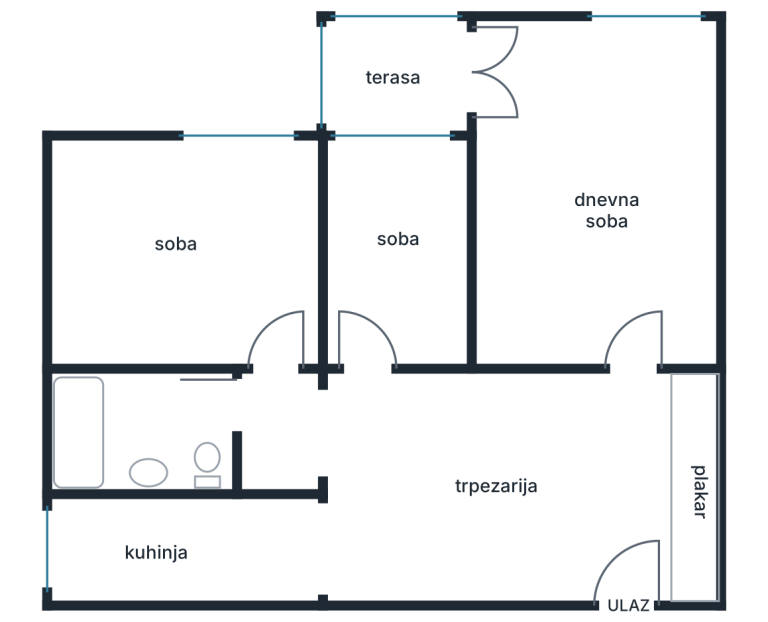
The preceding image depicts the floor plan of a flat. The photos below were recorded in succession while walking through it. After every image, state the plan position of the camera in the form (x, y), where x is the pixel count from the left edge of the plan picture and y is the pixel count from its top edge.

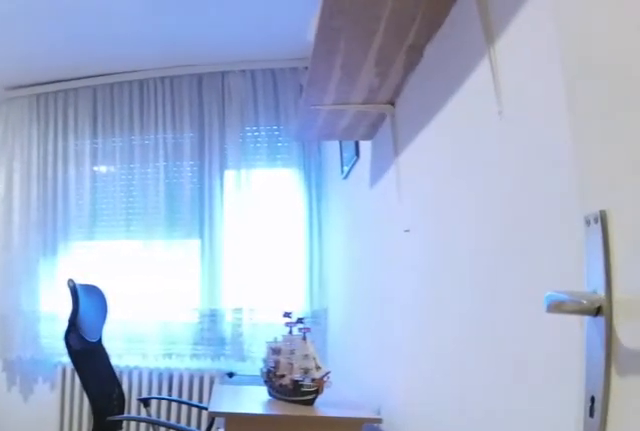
(282, 407)
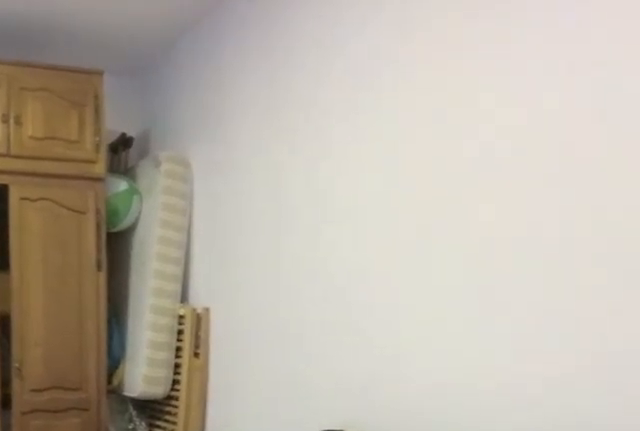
(189, 168)
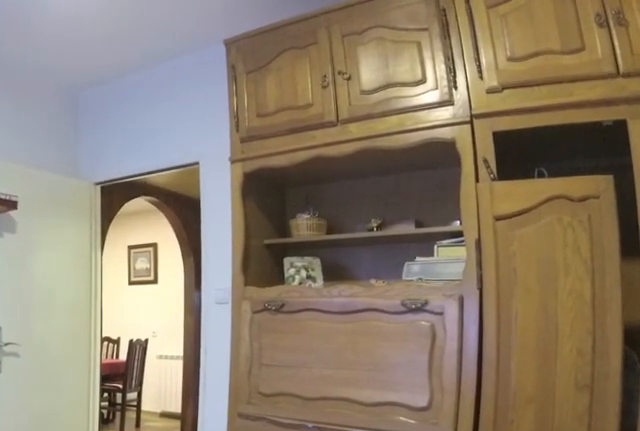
(196, 196)
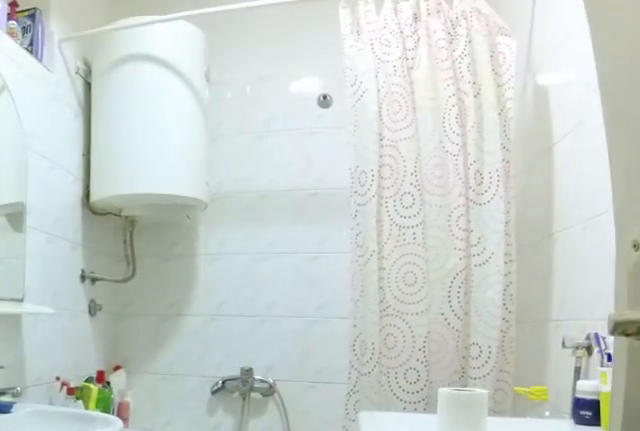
(267, 400)
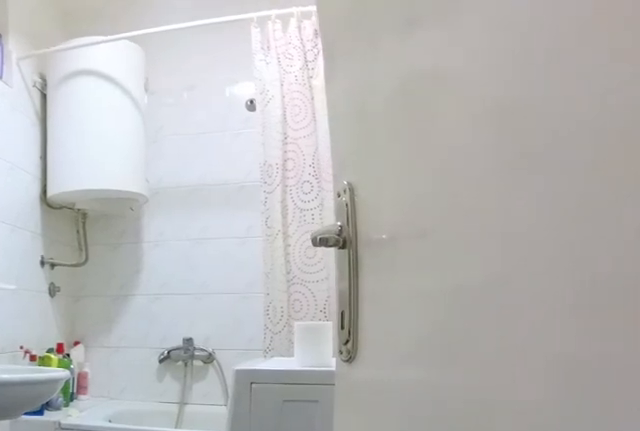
(259, 384)
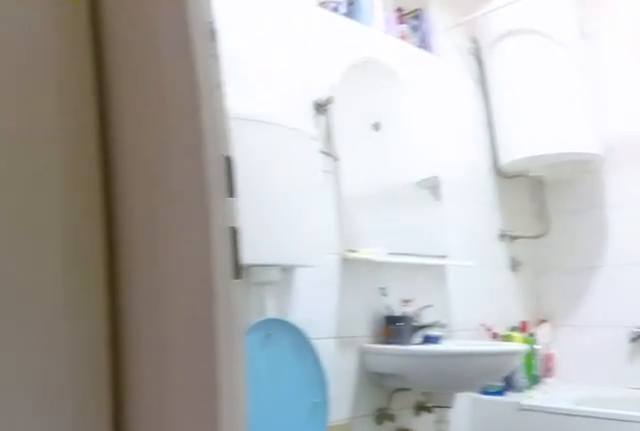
(255, 385)
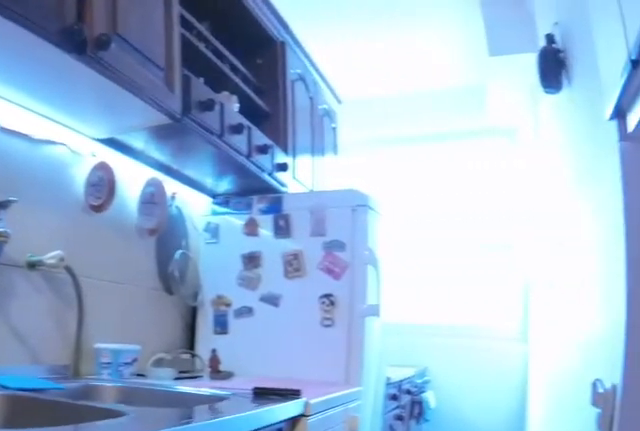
(363, 519)
